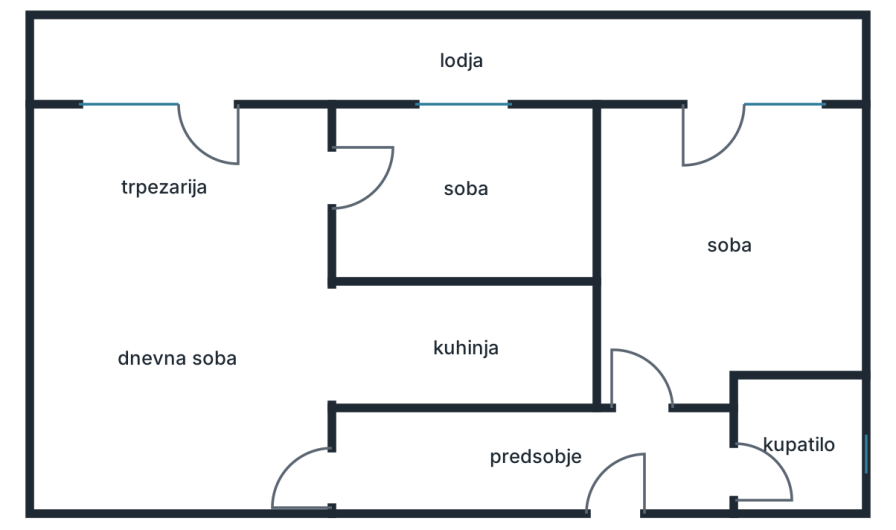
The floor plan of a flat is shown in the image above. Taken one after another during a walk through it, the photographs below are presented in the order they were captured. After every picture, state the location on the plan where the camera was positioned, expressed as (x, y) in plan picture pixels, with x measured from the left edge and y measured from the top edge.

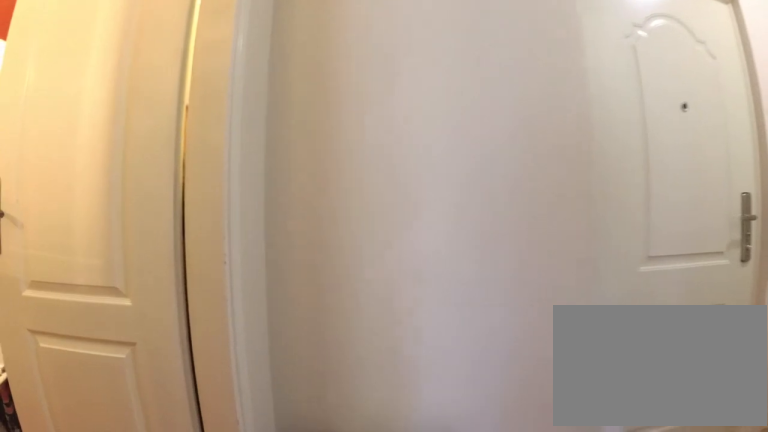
(646, 423)
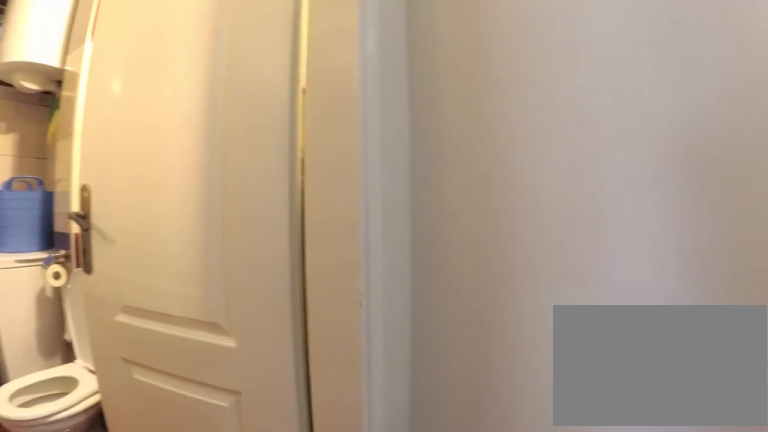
(662, 438)
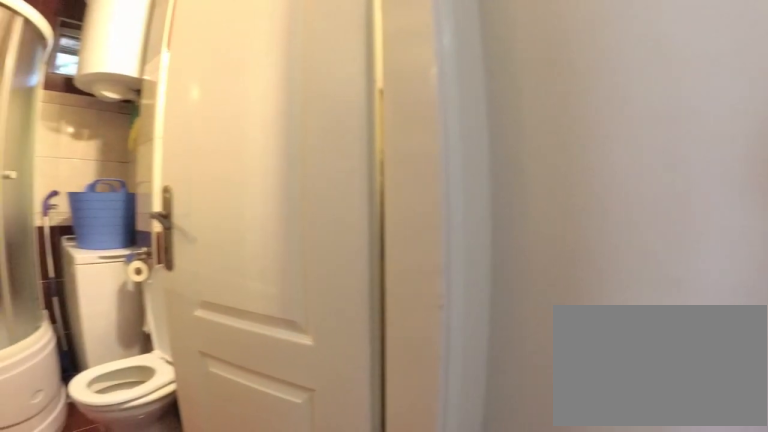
(666, 440)
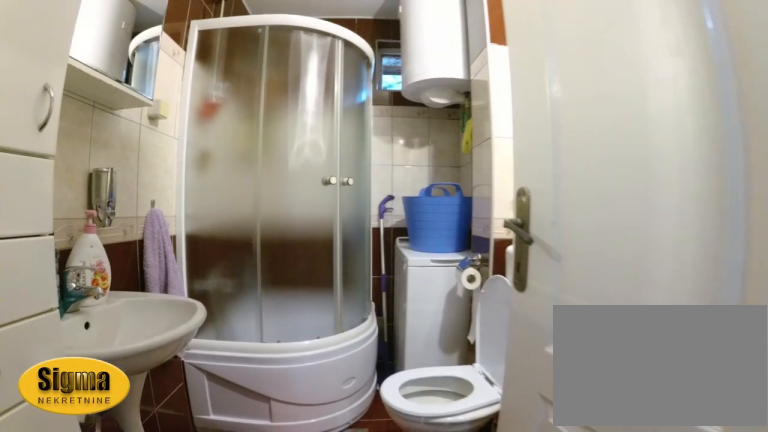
(680, 458)
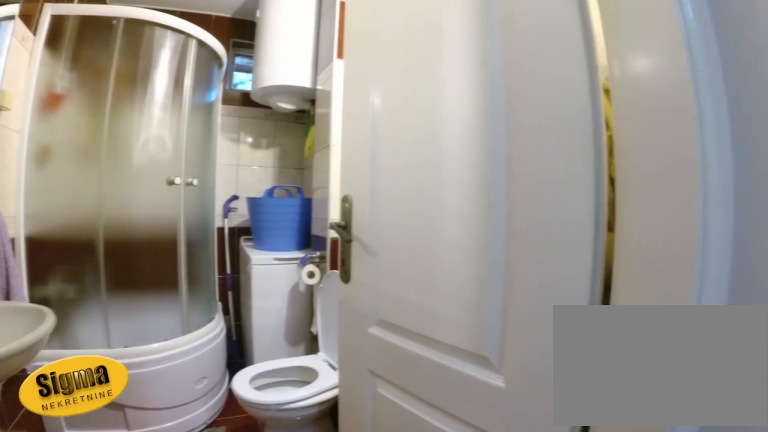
(655, 451)
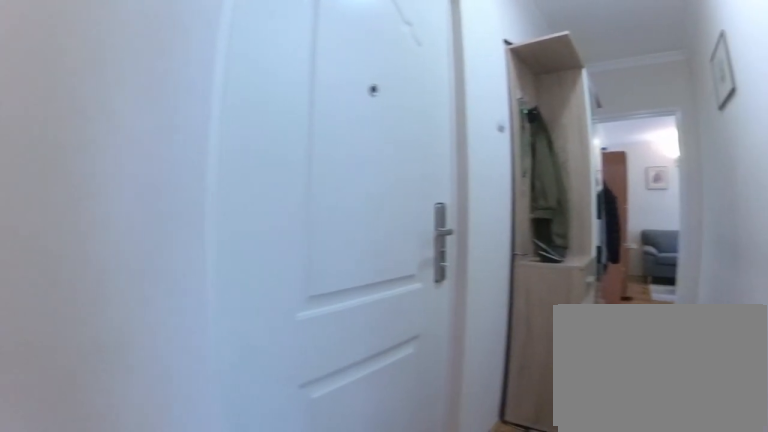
(691, 448)
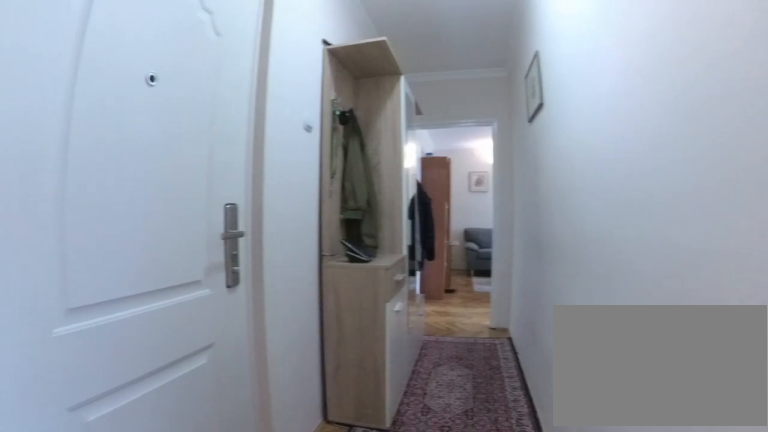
(693, 459)
